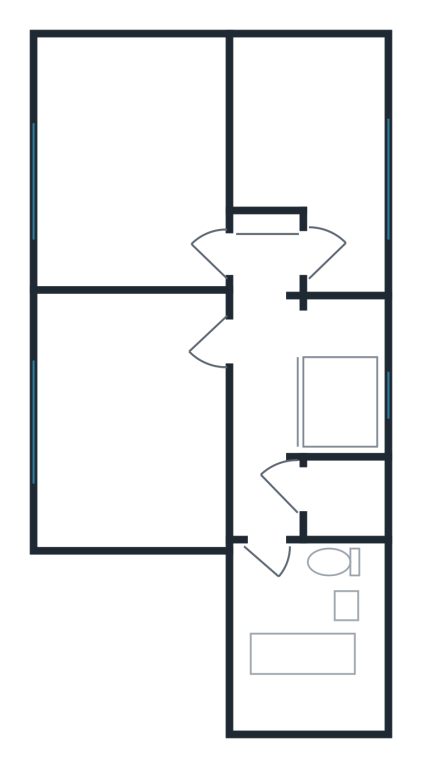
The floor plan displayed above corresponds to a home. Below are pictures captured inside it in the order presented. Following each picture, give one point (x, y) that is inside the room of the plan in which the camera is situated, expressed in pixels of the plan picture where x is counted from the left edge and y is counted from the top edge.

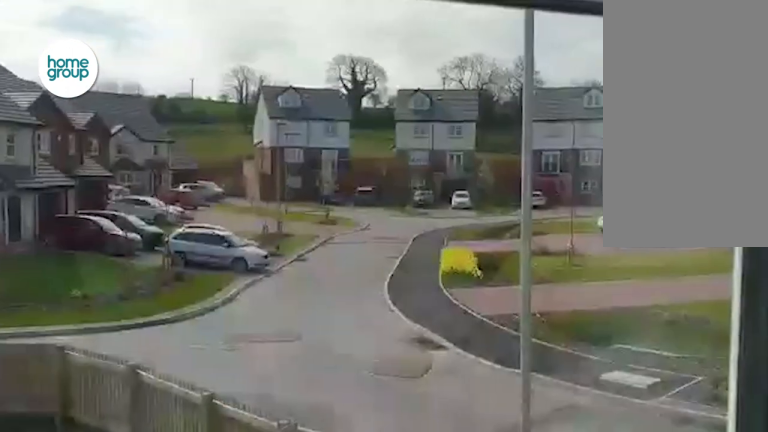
(301, 392)
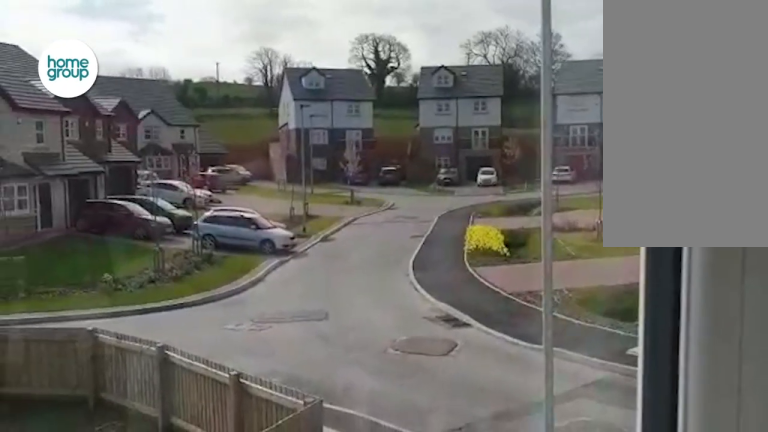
(301, 392)
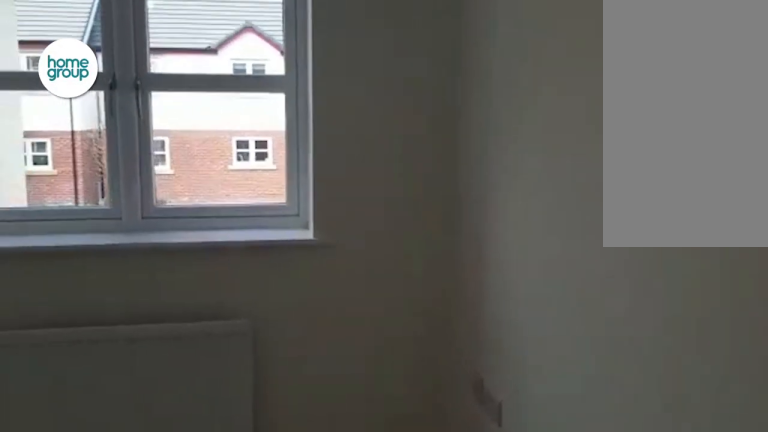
(134, 415)
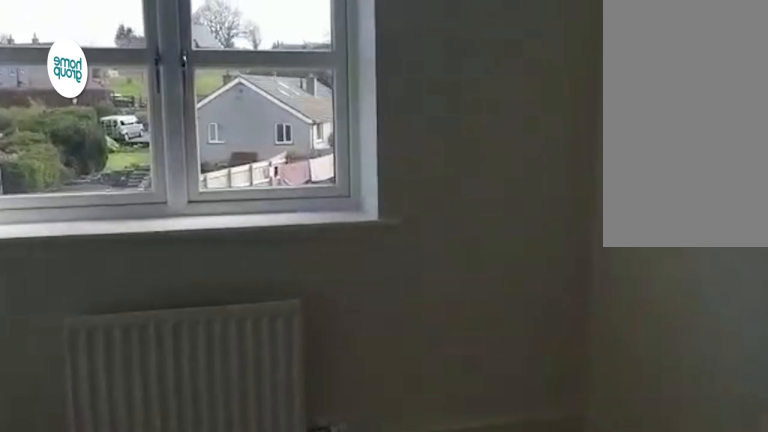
(138, 189)
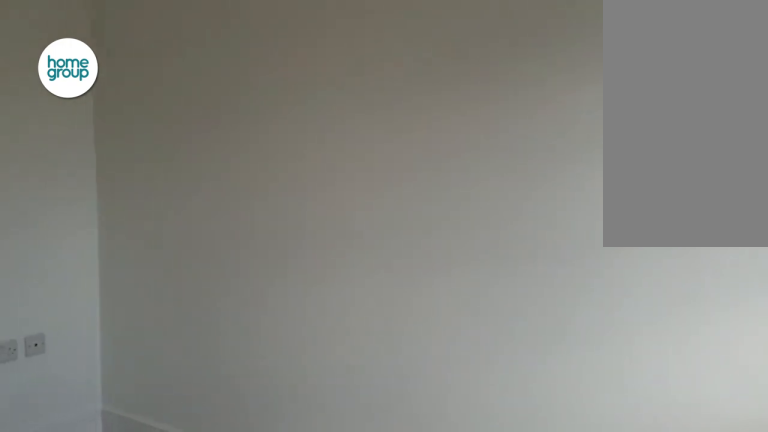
(138, 189)
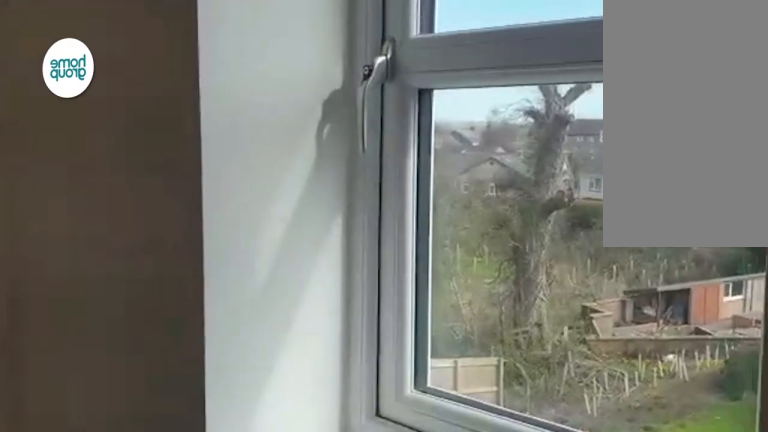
(311, 148)
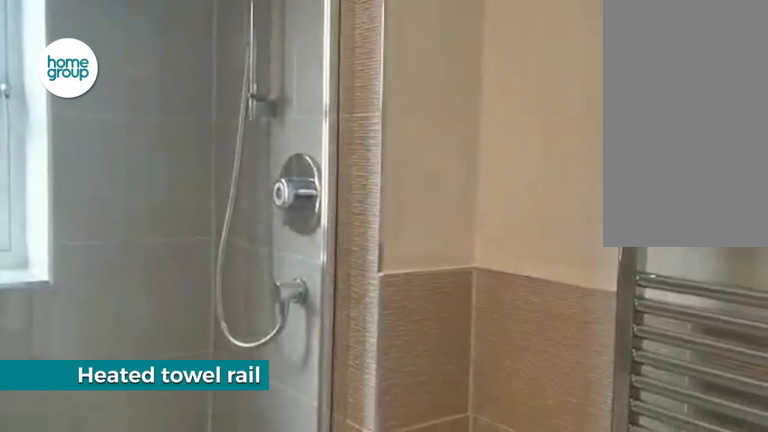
(314, 637)
